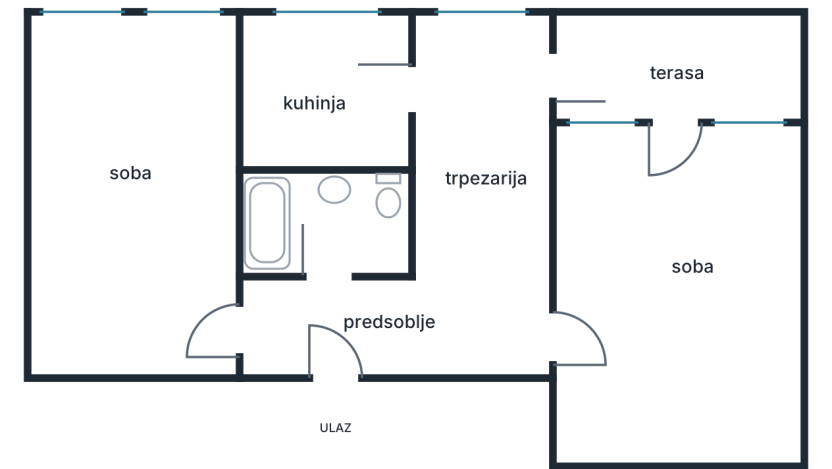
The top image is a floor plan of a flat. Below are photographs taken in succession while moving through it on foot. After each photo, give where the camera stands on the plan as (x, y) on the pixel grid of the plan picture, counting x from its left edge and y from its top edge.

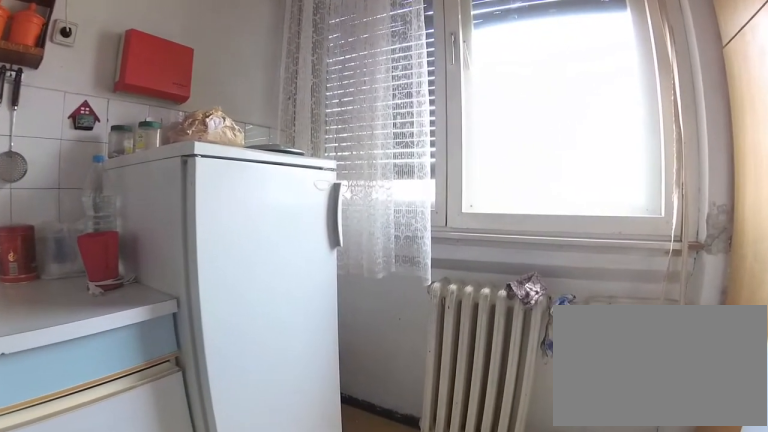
(306, 119)
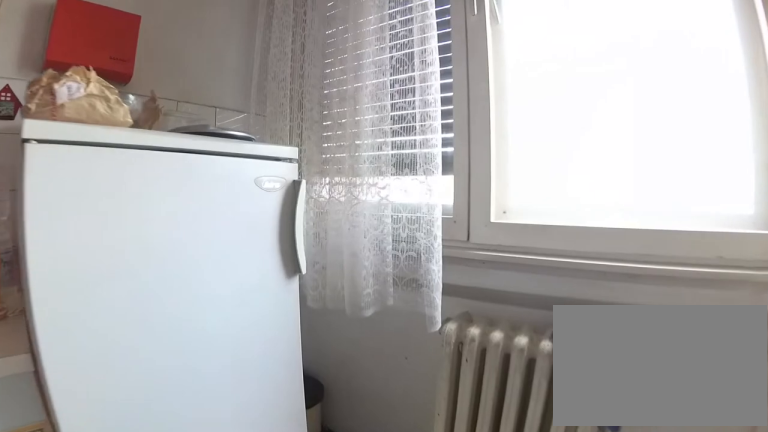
(310, 100)
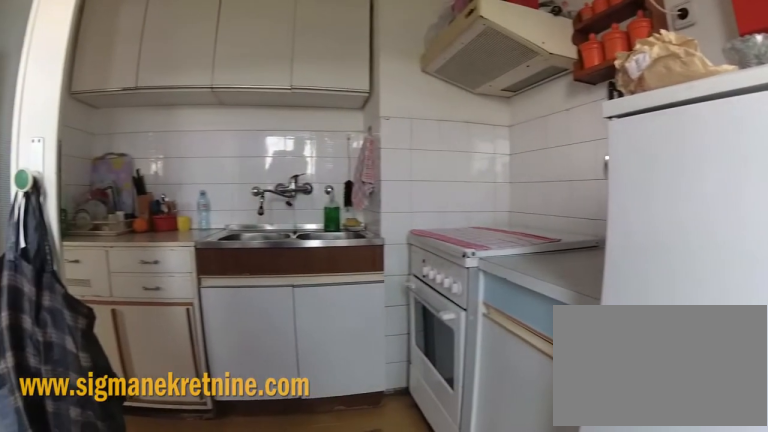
(317, 37)
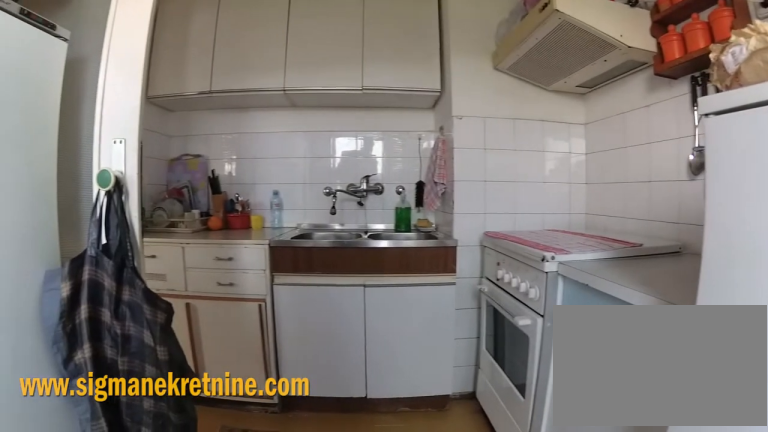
(312, 33)
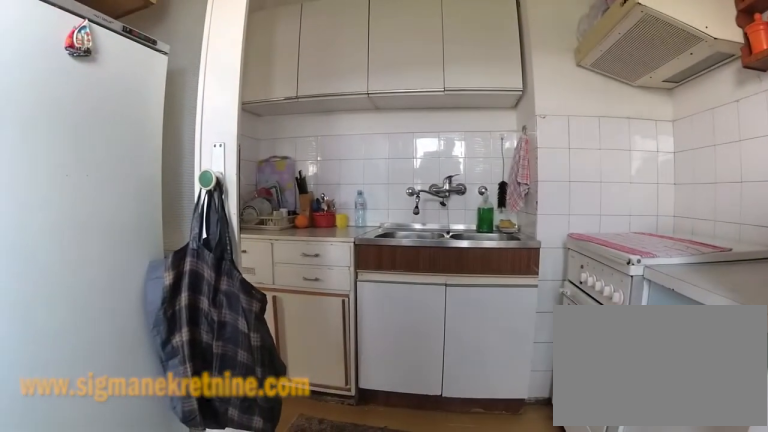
(303, 31)
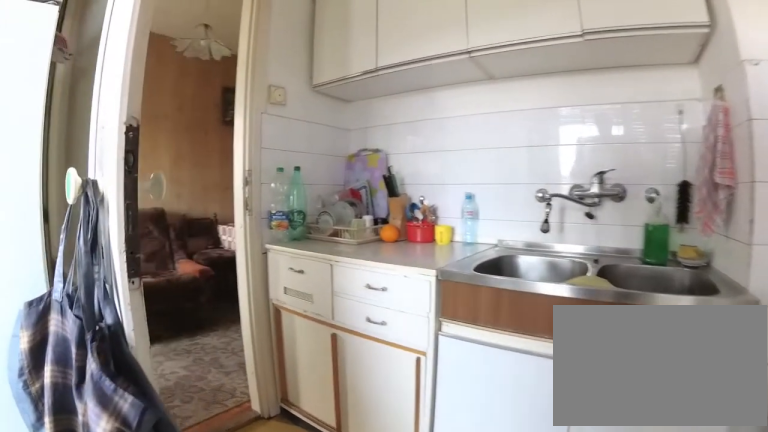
(316, 96)
